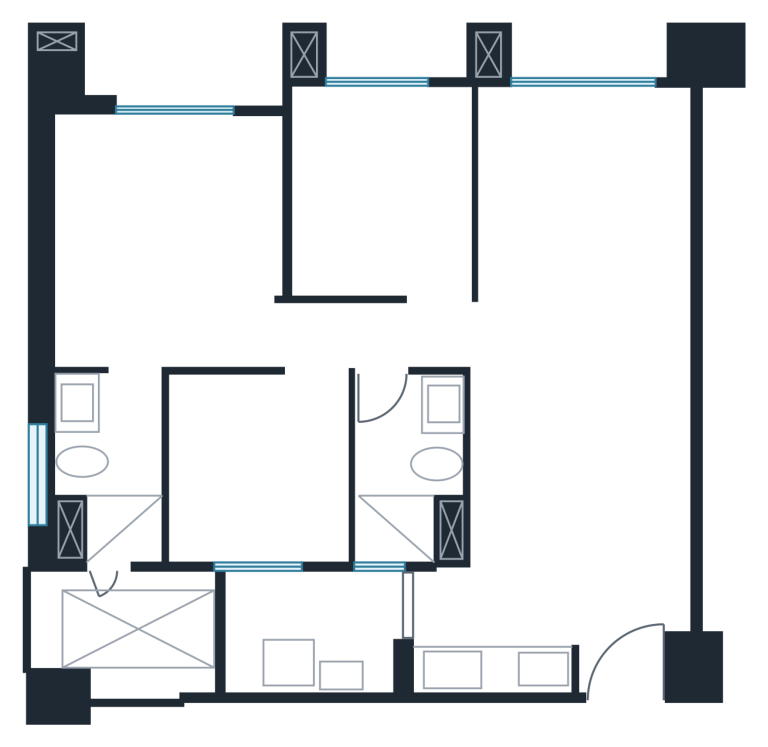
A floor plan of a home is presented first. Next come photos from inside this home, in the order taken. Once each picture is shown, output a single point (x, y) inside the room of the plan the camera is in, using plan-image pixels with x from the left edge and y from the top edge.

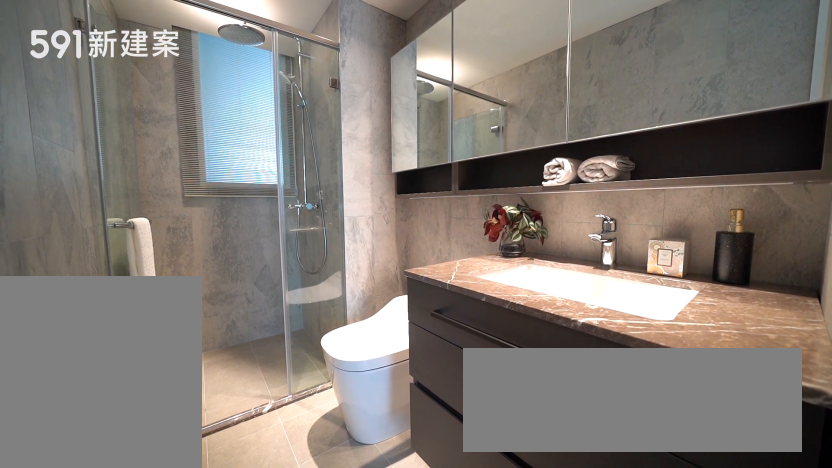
(104, 475)
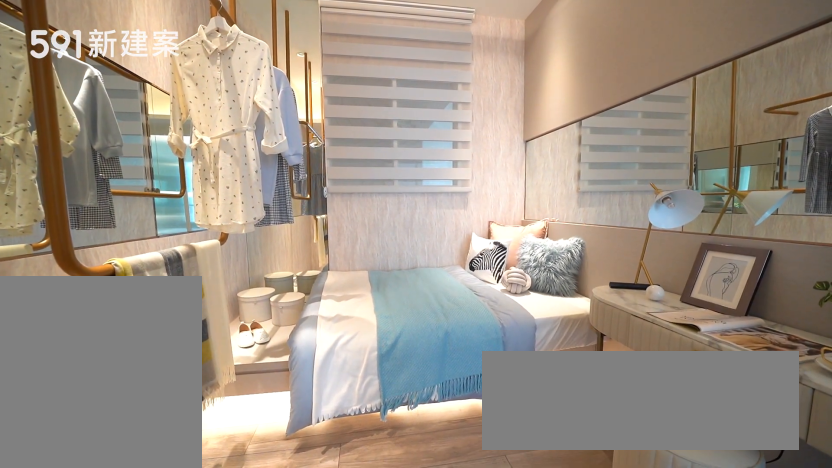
(257, 472)
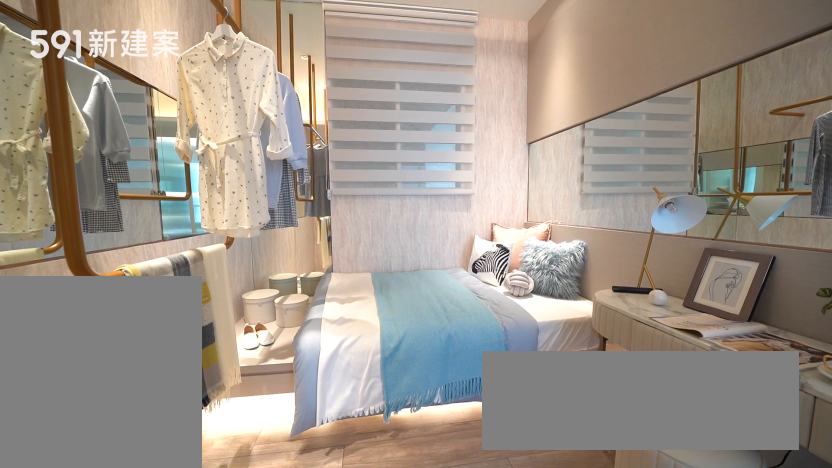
(257, 472)
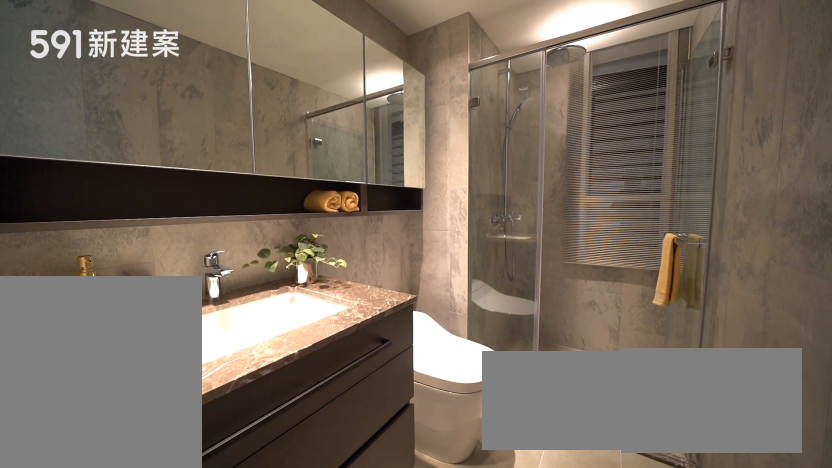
(406, 475)
